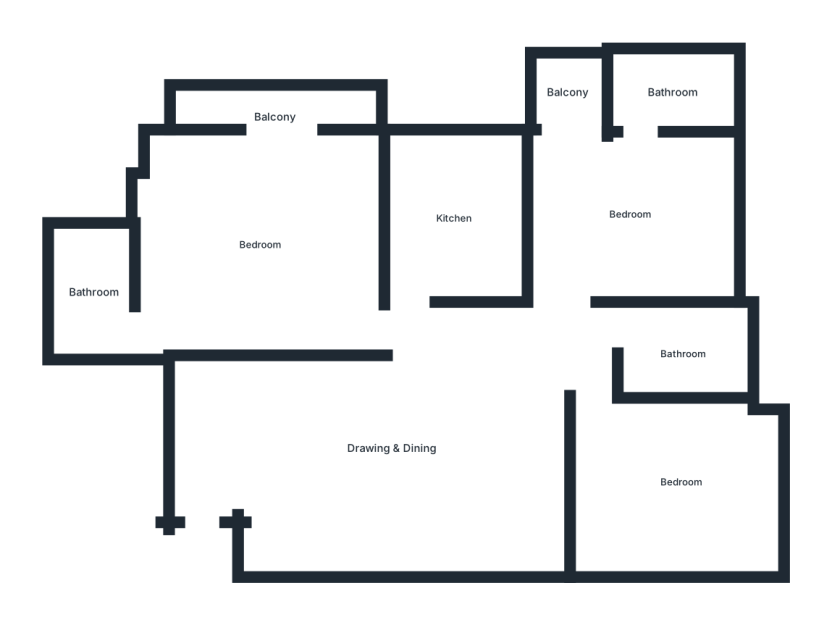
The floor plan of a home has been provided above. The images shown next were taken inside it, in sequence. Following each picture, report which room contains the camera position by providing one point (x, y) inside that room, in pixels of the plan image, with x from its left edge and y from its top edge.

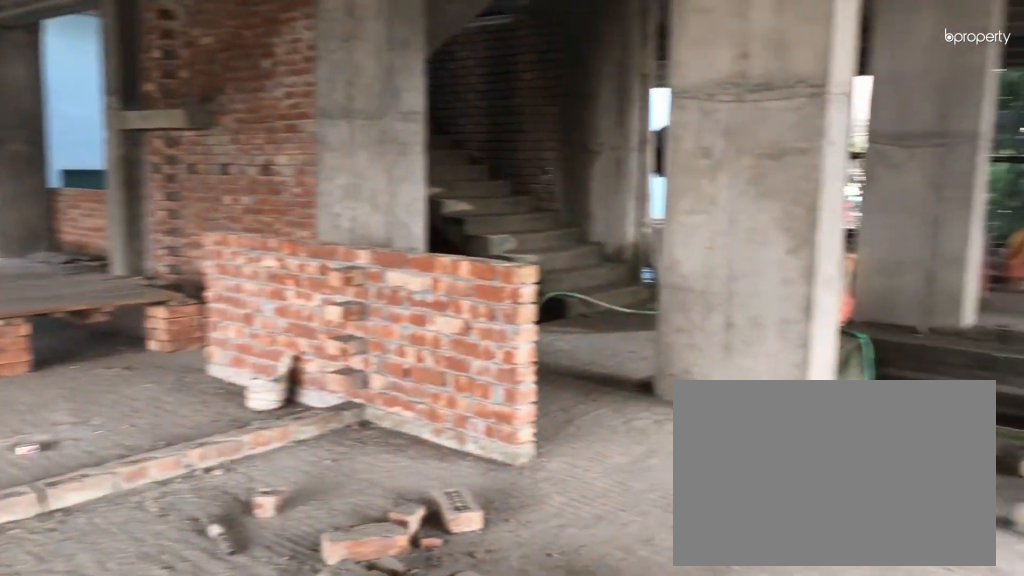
(391, 452)
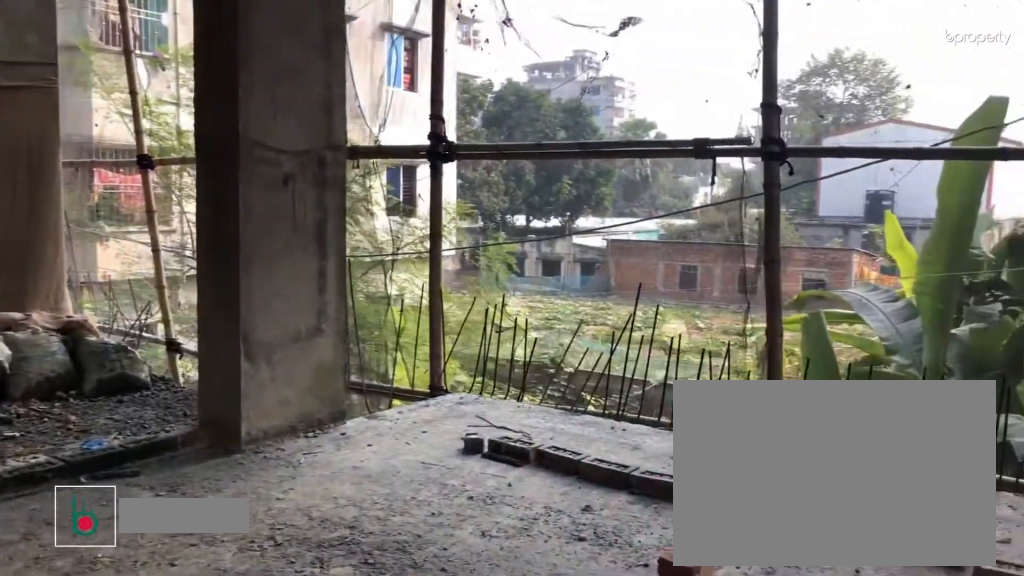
(258, 244)
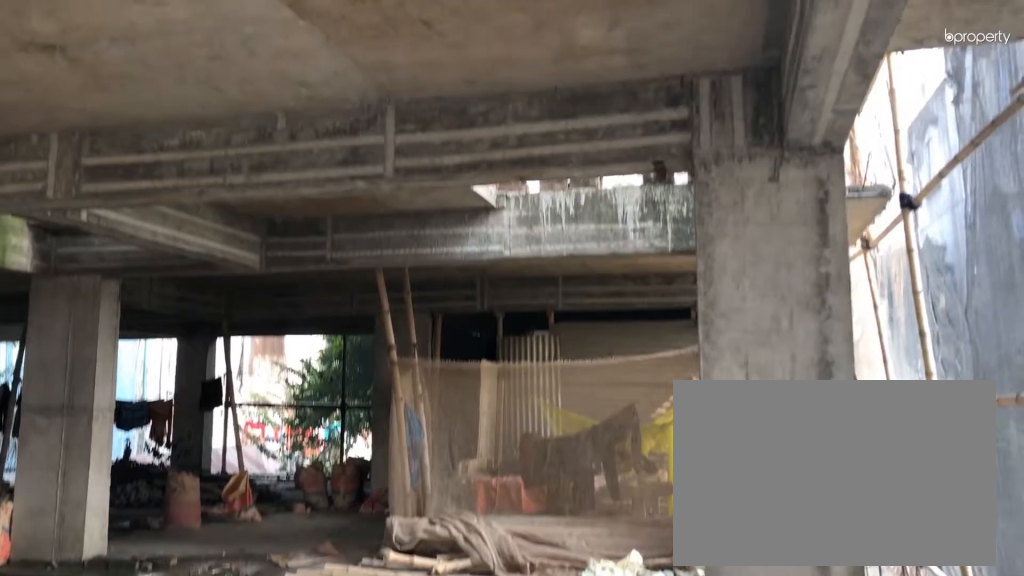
(258, 244)
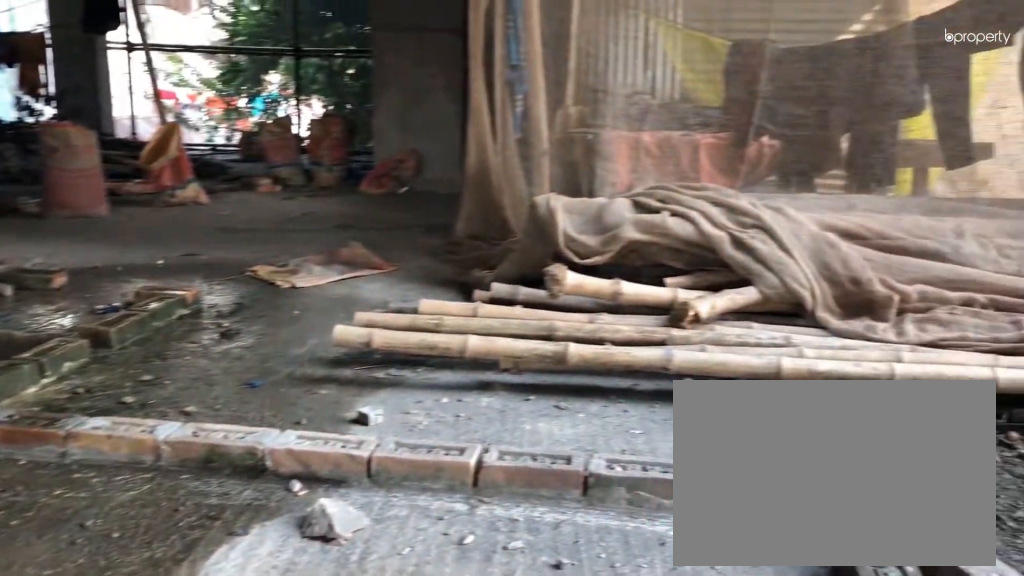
(93, 292)
